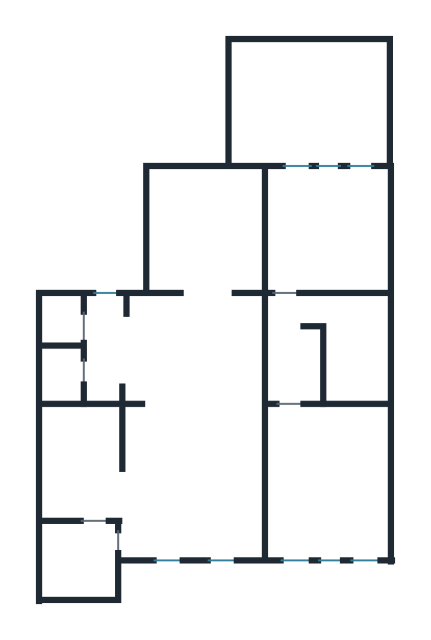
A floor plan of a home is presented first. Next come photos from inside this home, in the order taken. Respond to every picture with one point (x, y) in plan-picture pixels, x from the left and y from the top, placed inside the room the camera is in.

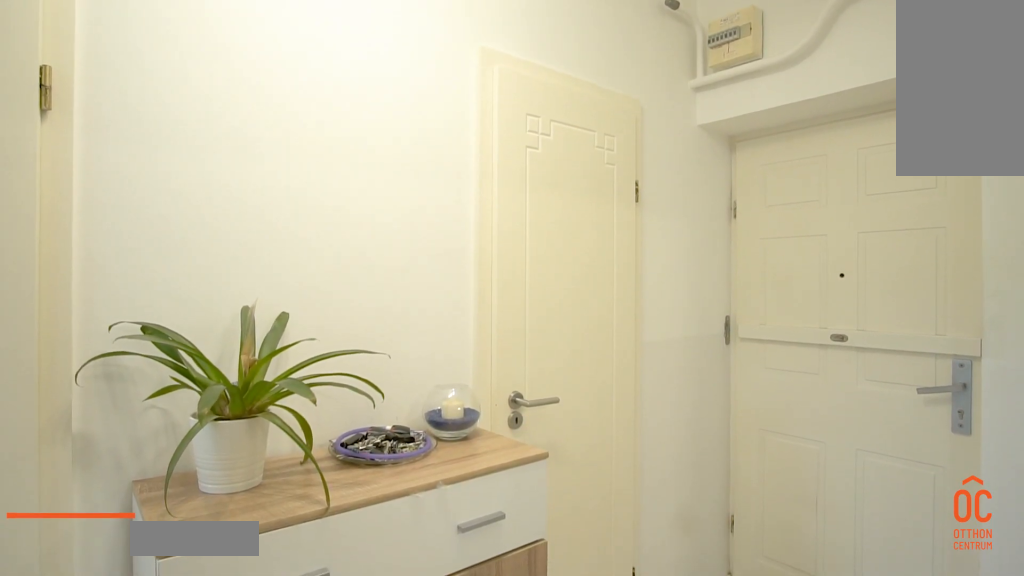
(107, 349)
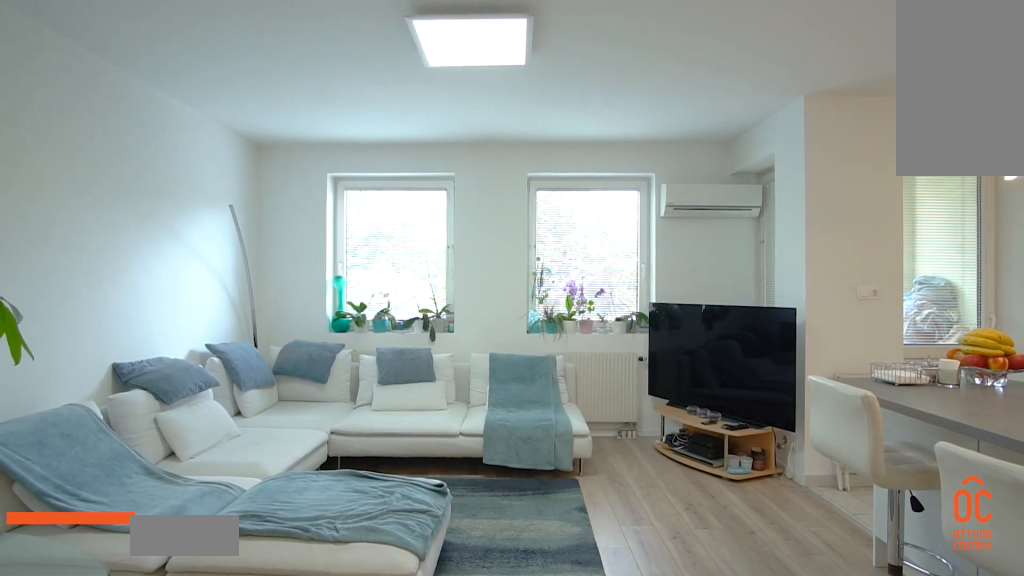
(212, 430)
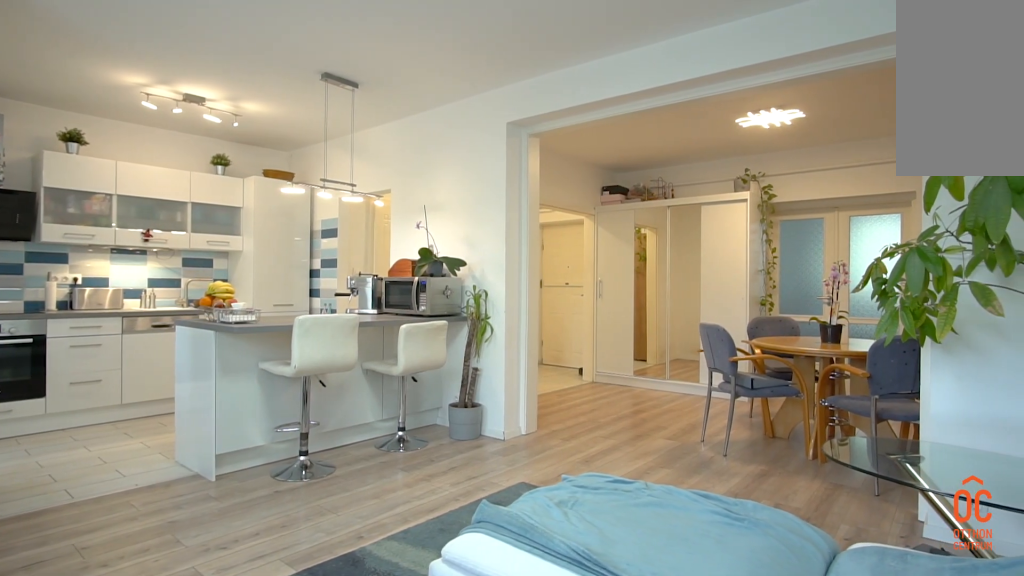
(211, 430)
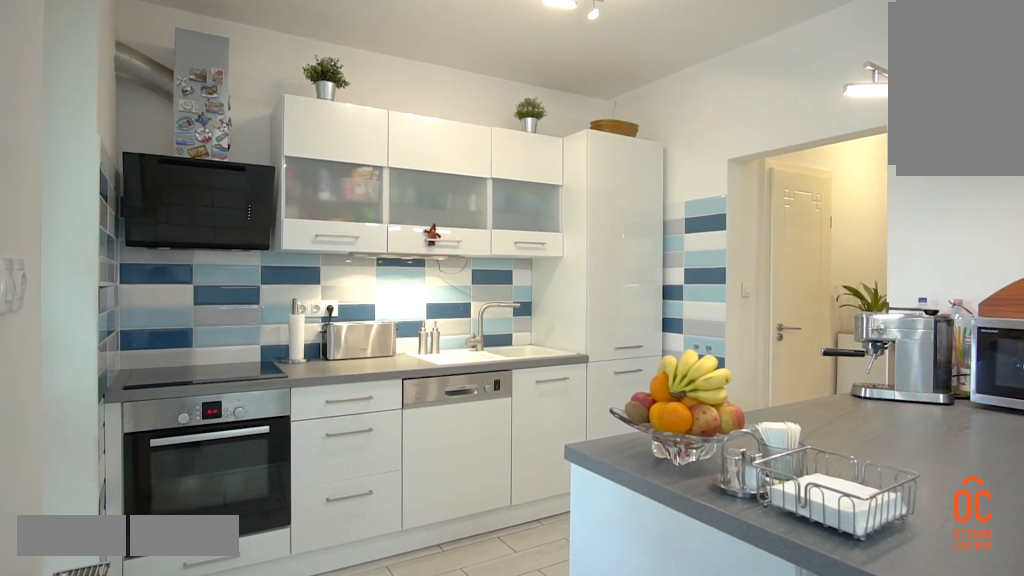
(82, 464)
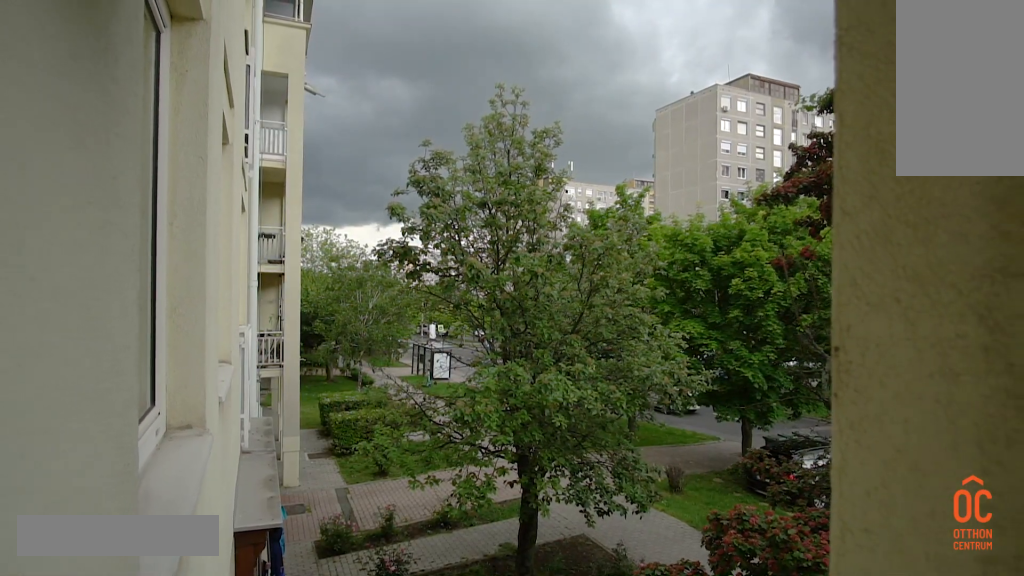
(84, 581)
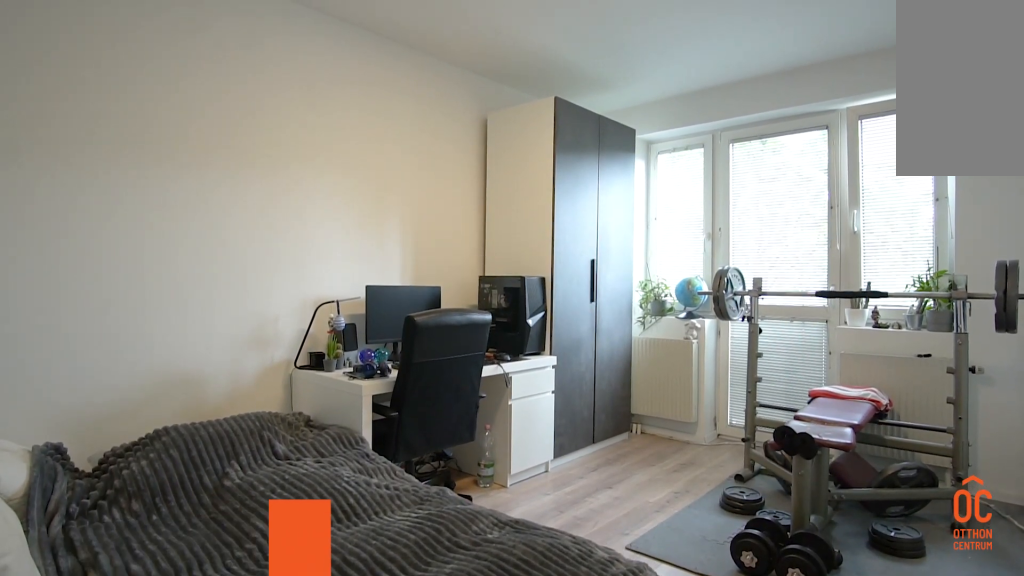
(344, 482)
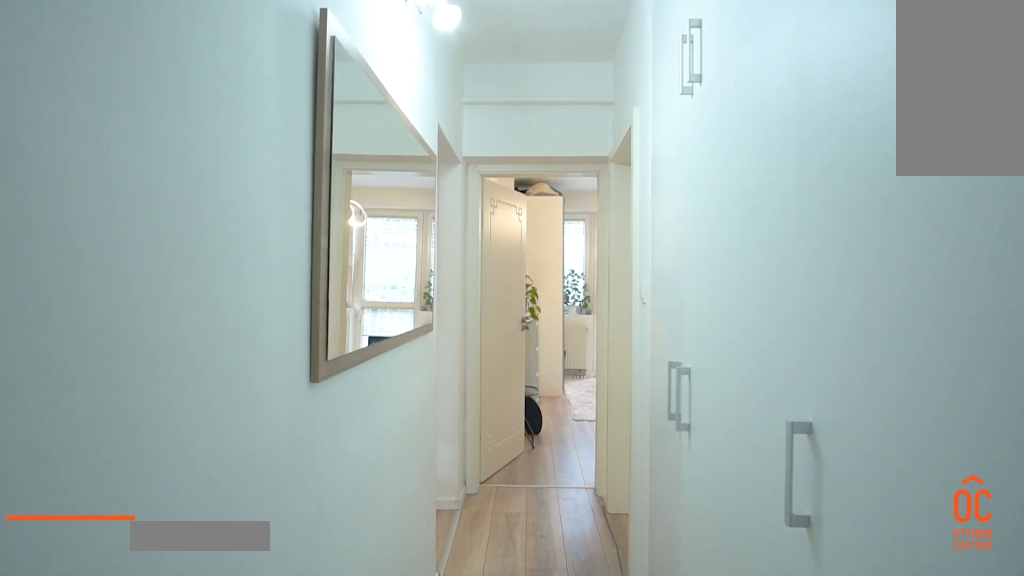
(284, 359)
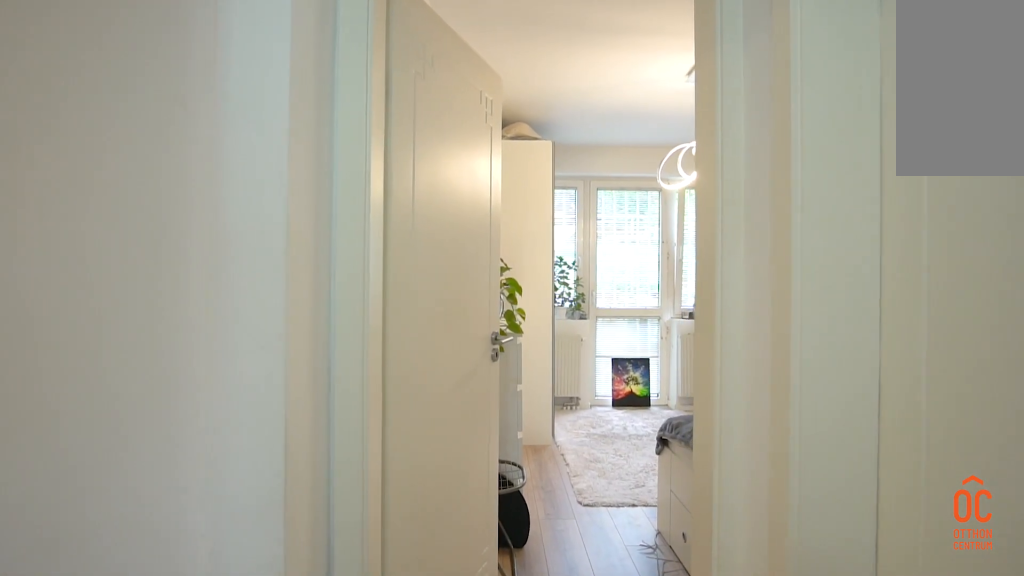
(284, 359)
